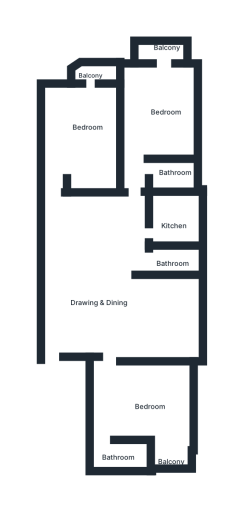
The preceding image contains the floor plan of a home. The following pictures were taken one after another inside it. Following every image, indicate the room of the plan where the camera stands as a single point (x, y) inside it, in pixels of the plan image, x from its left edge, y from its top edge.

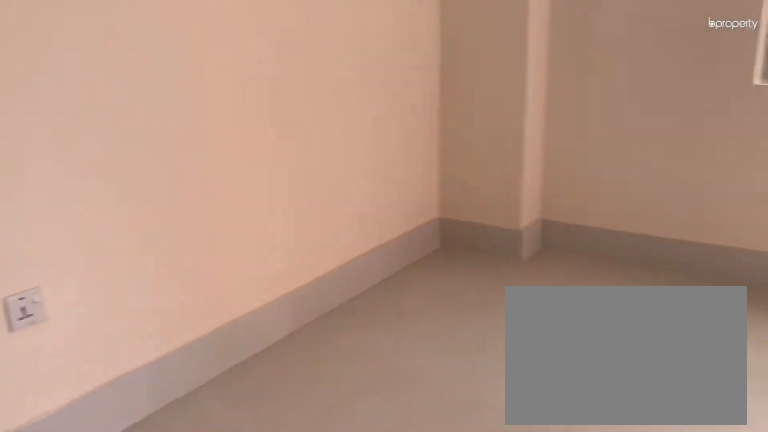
(143, 404)
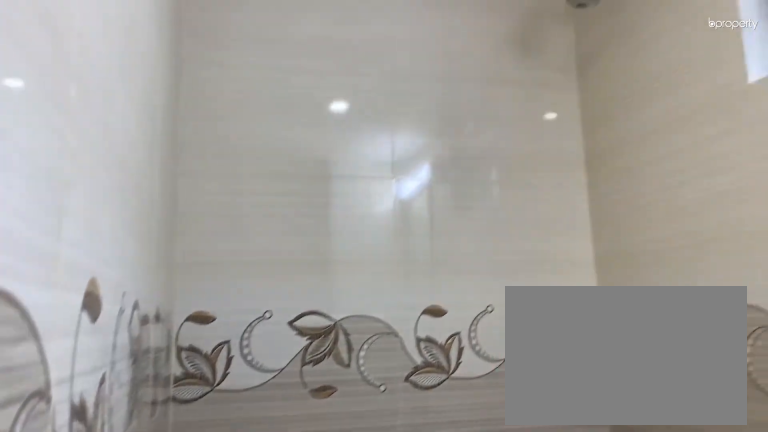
(119, 454)
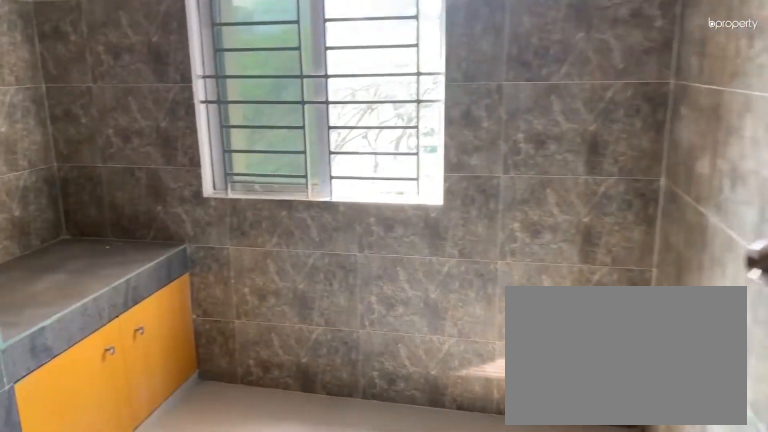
(174, 223)
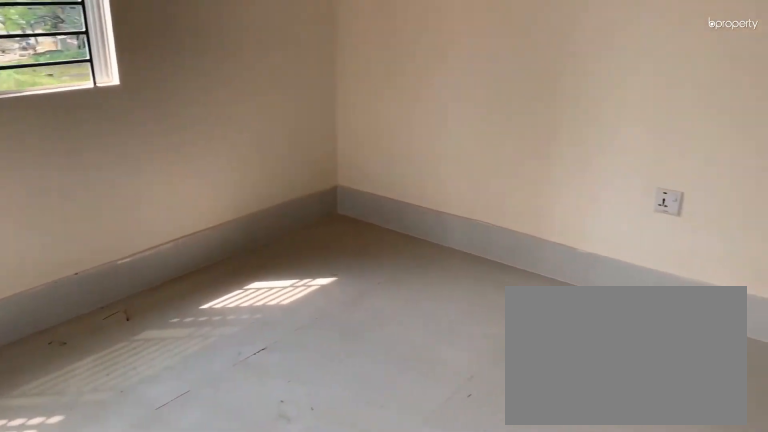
(164, 98)
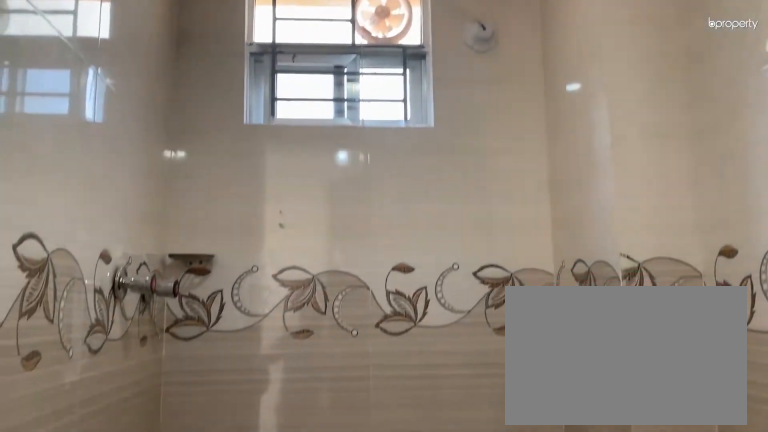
(165, 171)
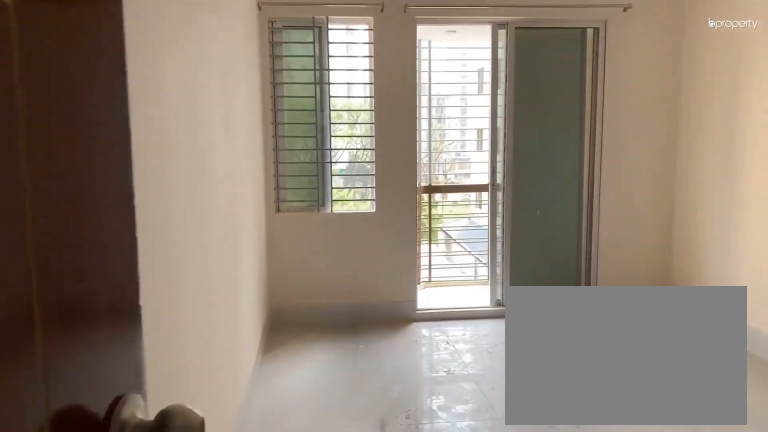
(80, 127)
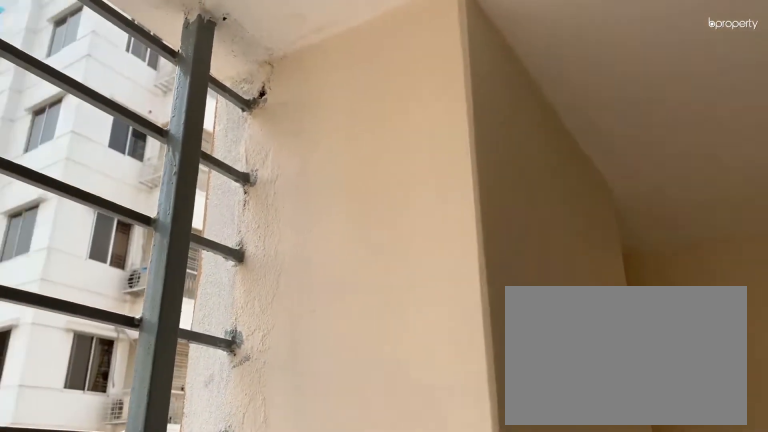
(86, 71)
